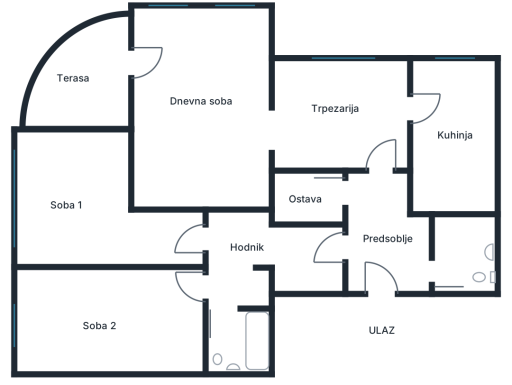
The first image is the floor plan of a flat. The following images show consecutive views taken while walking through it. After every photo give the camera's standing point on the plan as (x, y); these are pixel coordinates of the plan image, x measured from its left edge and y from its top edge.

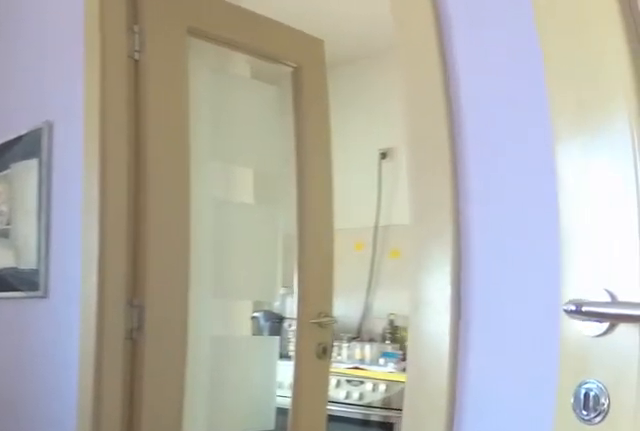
(381, 167)
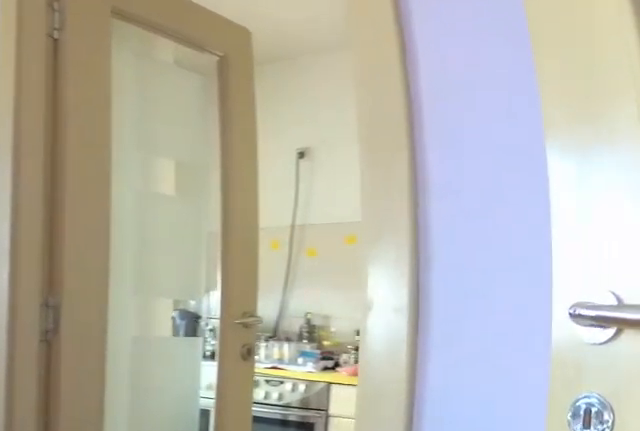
(381, 162)
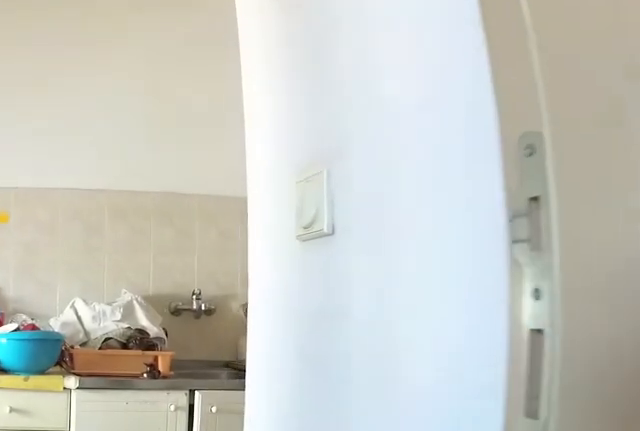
(385, 122)
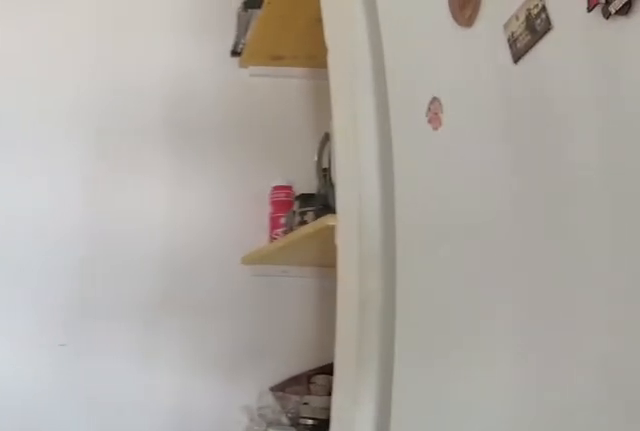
(450, 122)
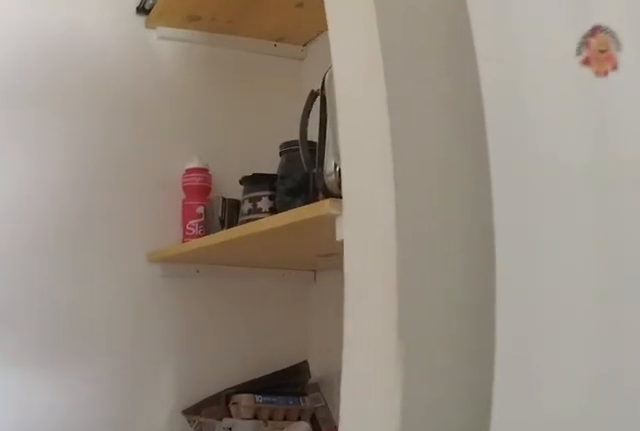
(450, 141)
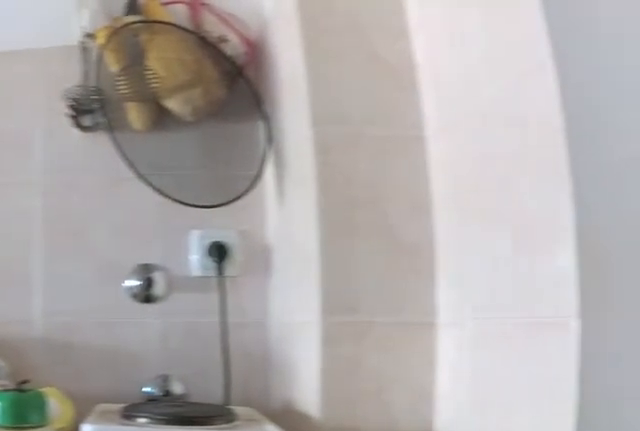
(436, 201)
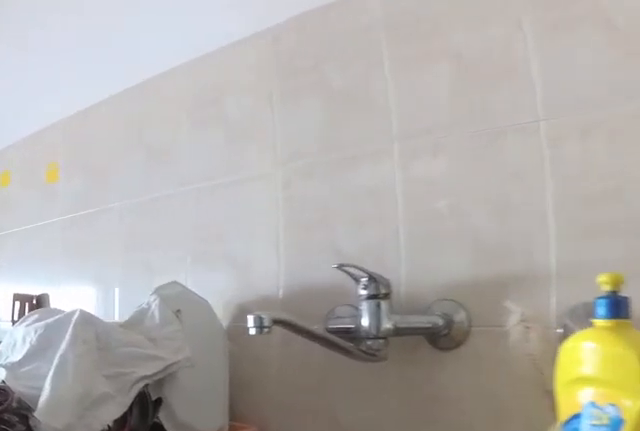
(452, 190)
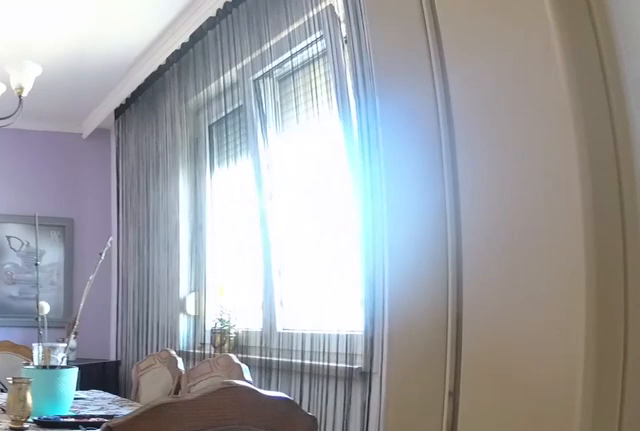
(434, 115)
